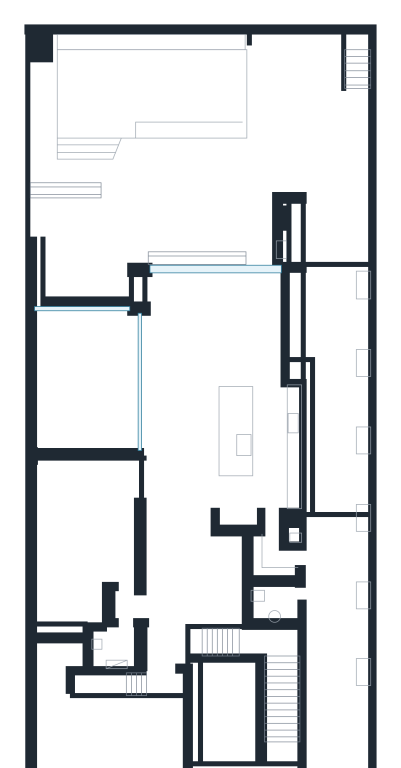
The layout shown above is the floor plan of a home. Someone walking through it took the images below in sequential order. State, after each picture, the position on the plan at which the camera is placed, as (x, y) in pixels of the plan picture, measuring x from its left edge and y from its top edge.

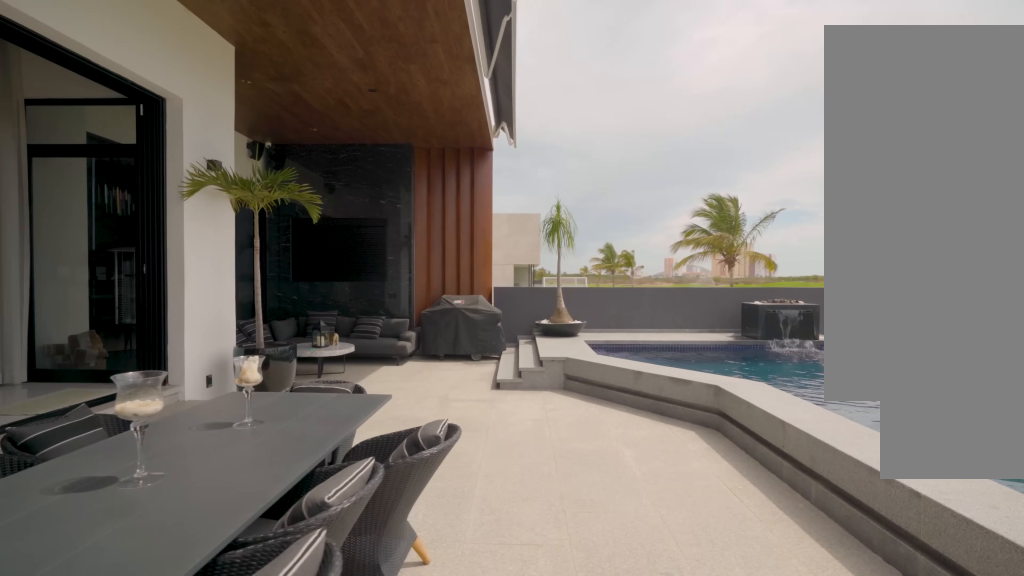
(261, 168)
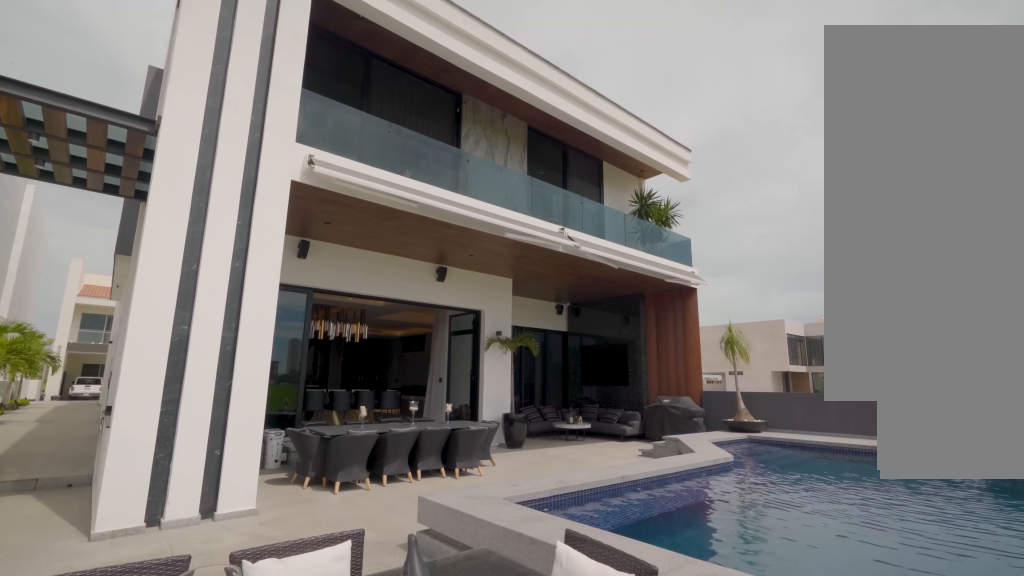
(317, 100)
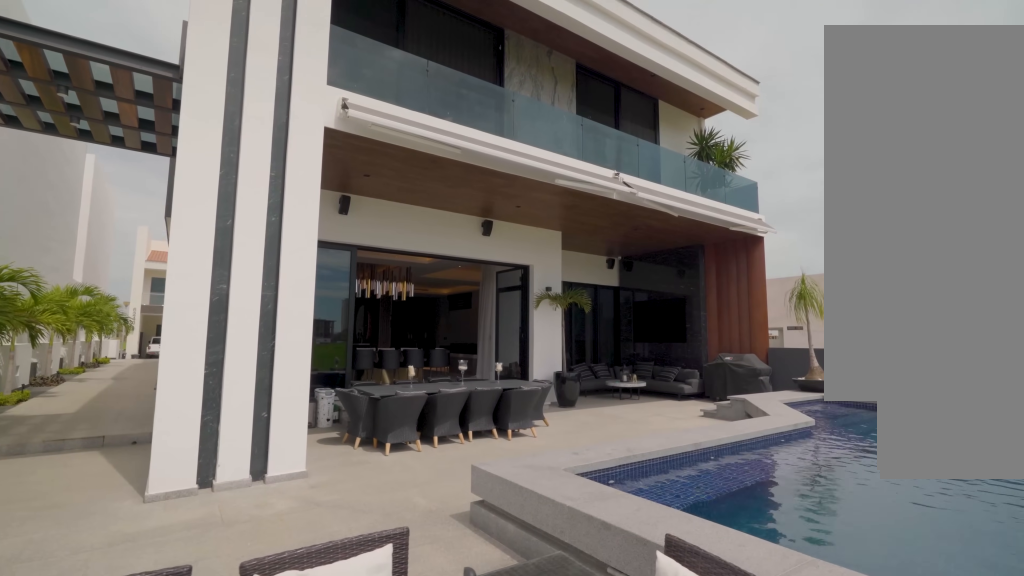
(291, 100)
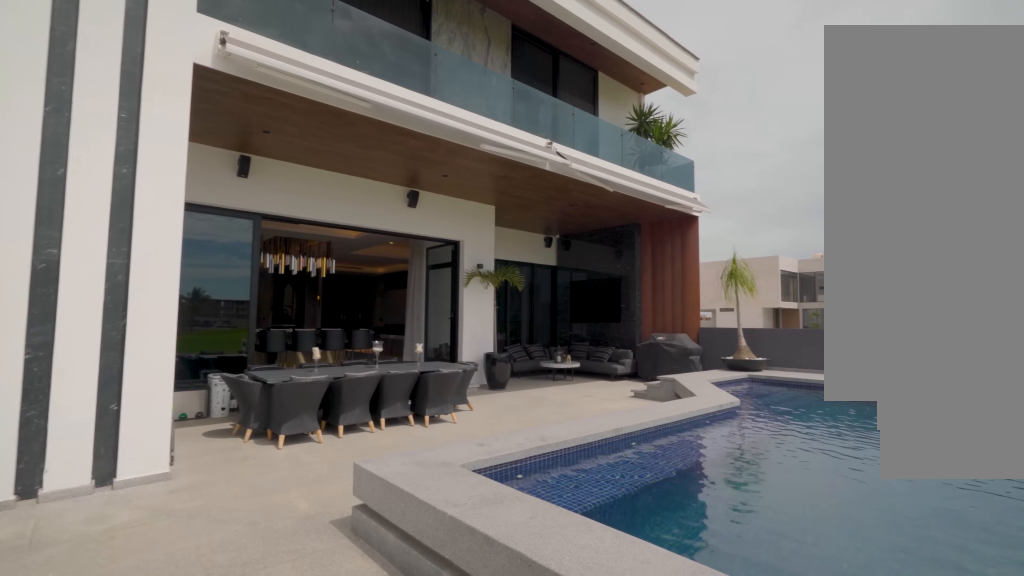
(276, 97)
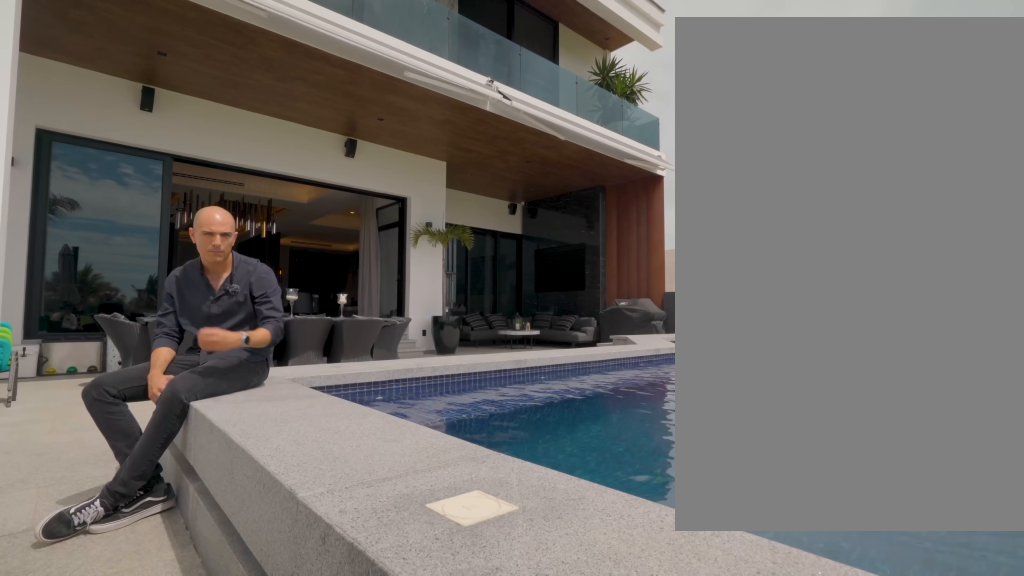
(277, 97)
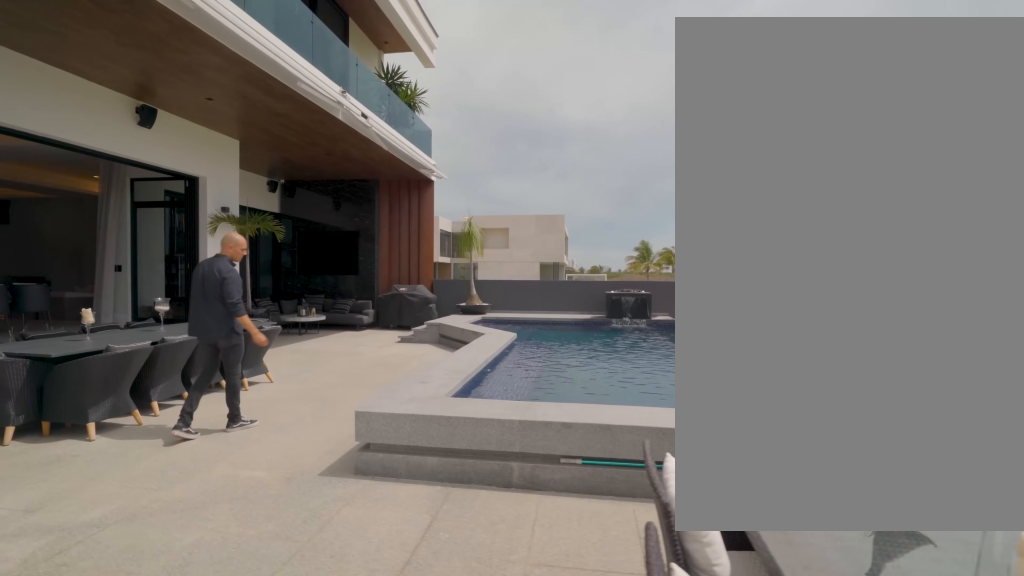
(277, 168)
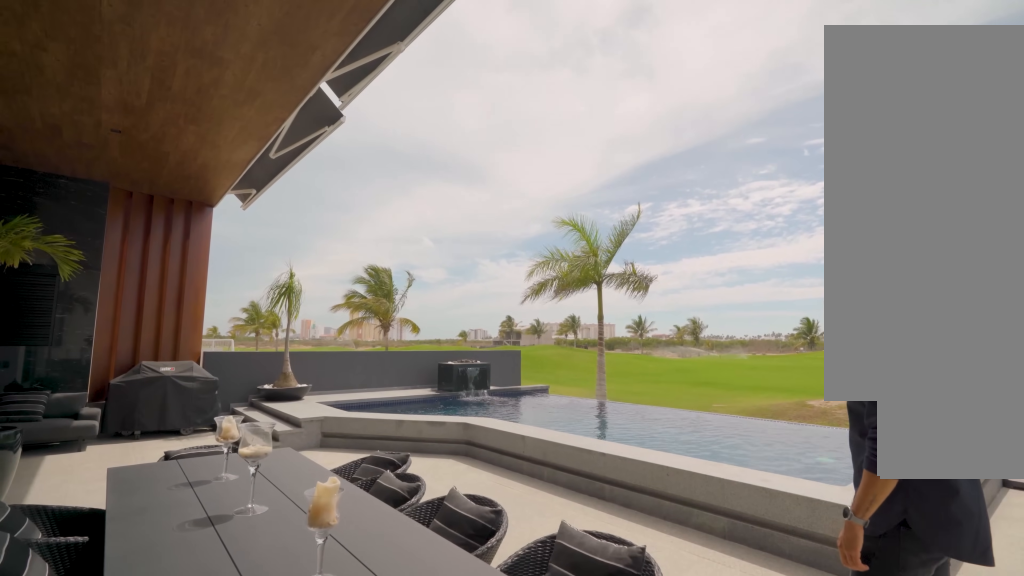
(252, 237)
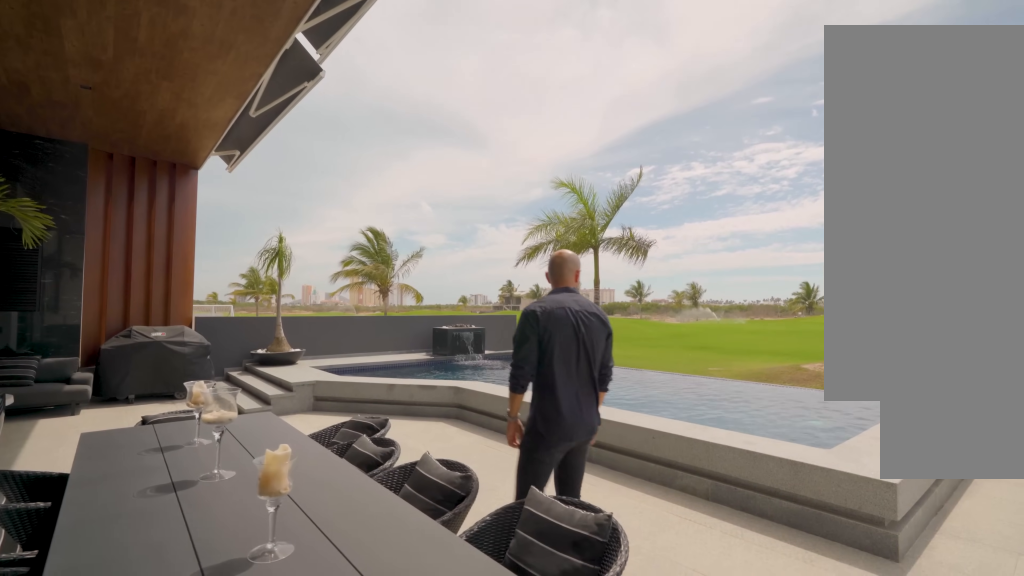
(253, 233)
